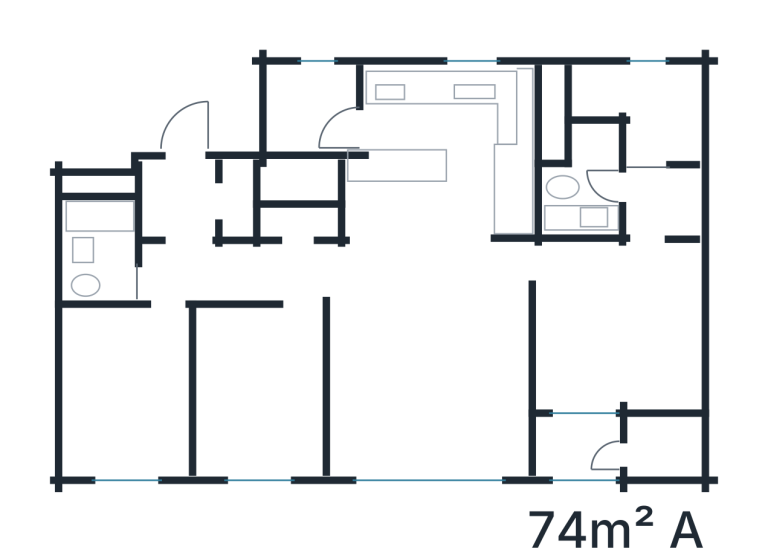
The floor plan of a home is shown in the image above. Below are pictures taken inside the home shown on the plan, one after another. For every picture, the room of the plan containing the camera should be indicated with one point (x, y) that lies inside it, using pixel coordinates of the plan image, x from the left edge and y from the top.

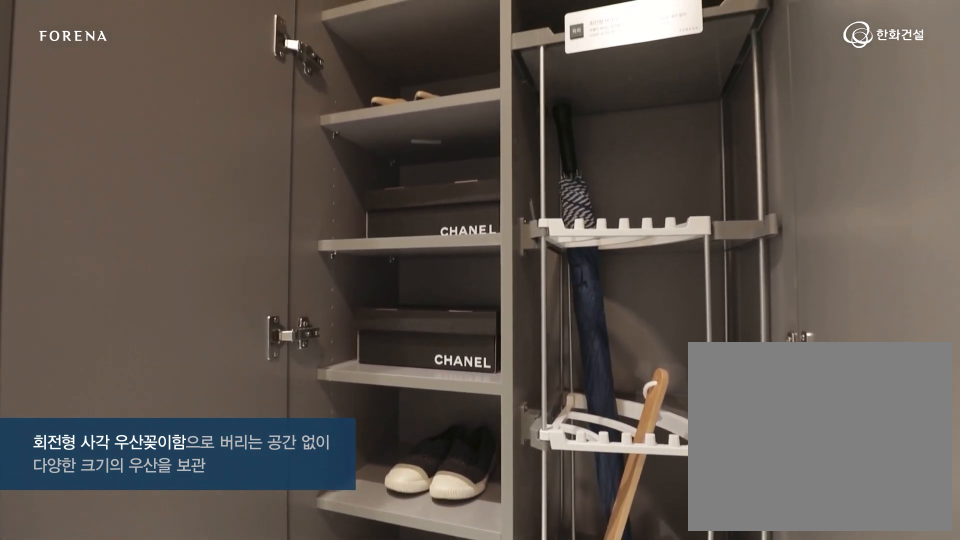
(188, 197)
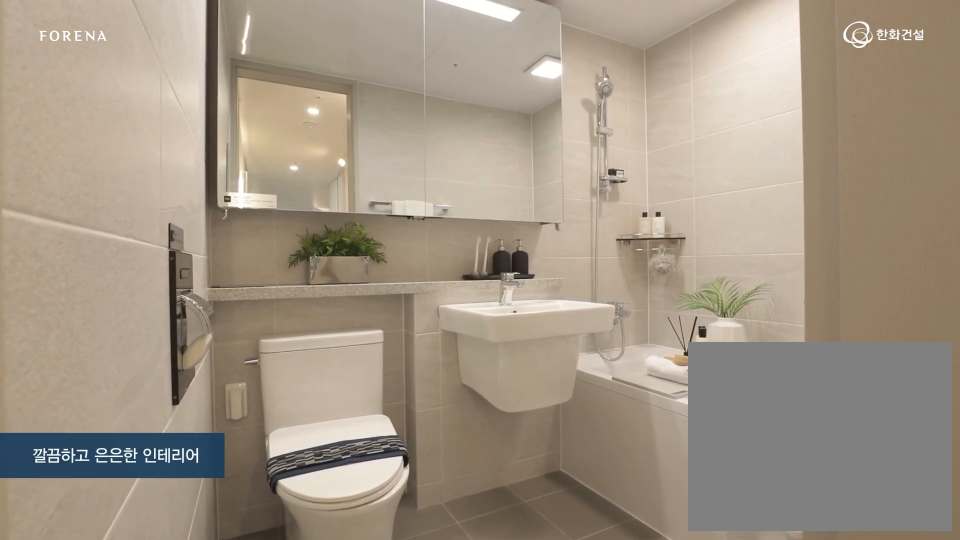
(129, 278)
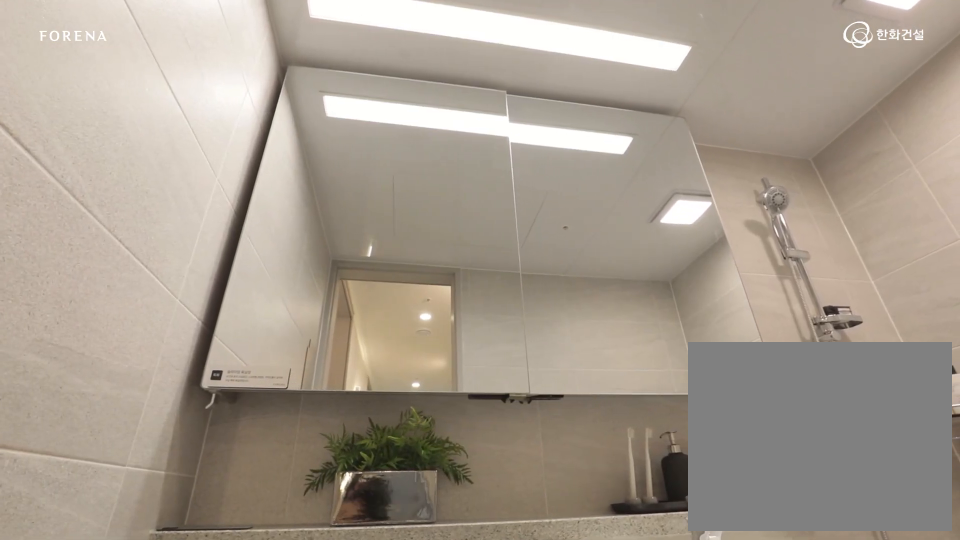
(129, 278)
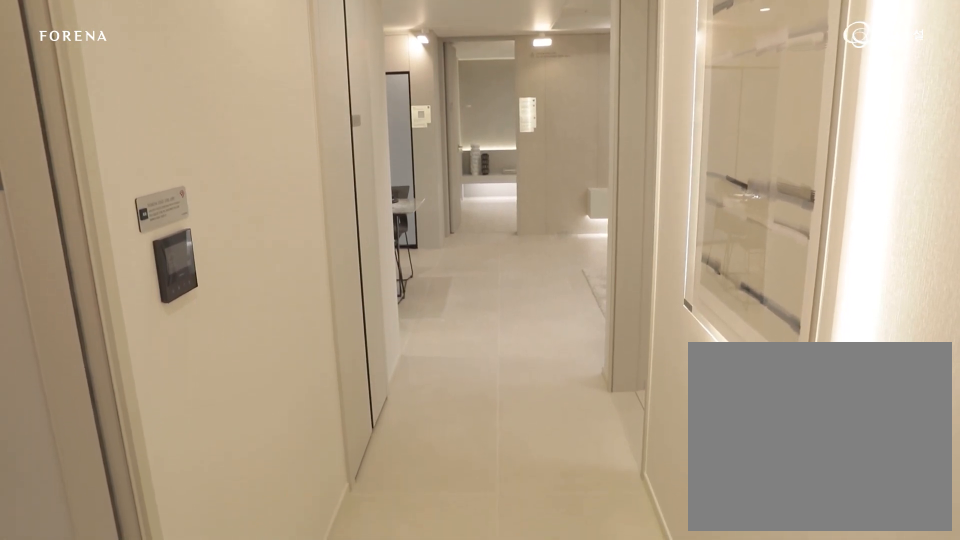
(273, 272)
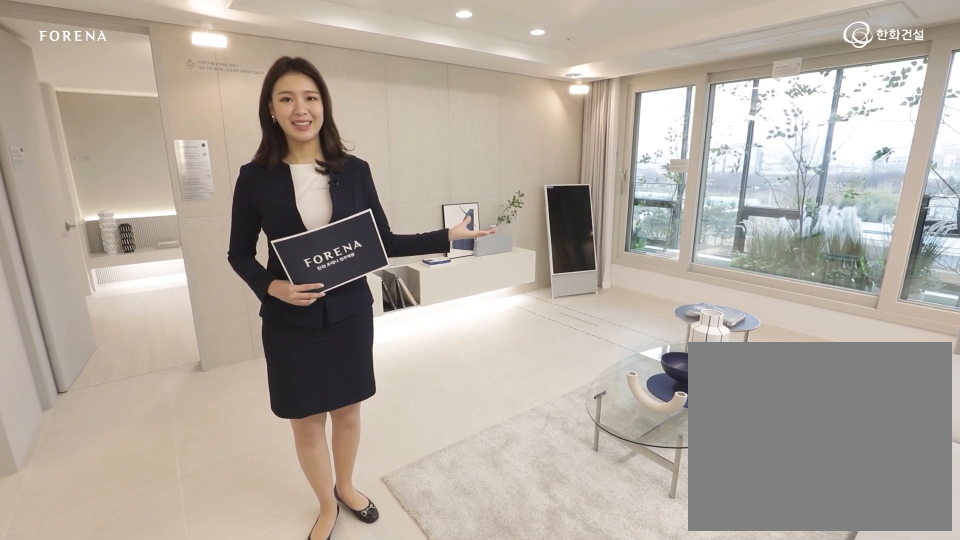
(435, 370)
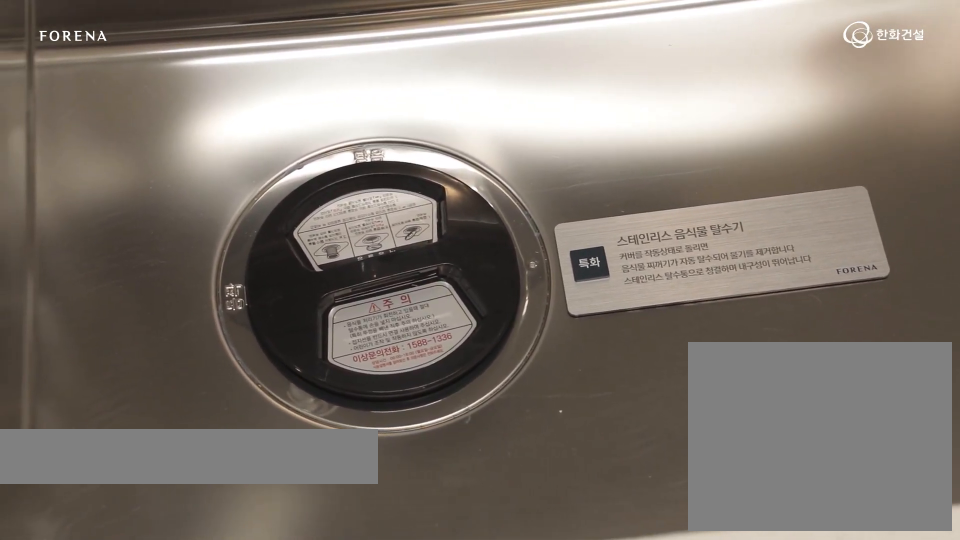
(421, 215)
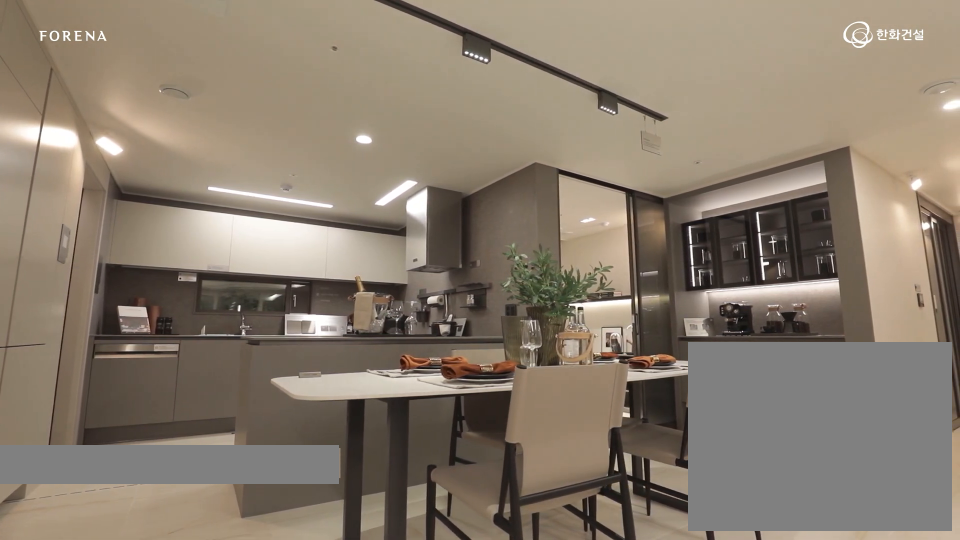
(422, 215)
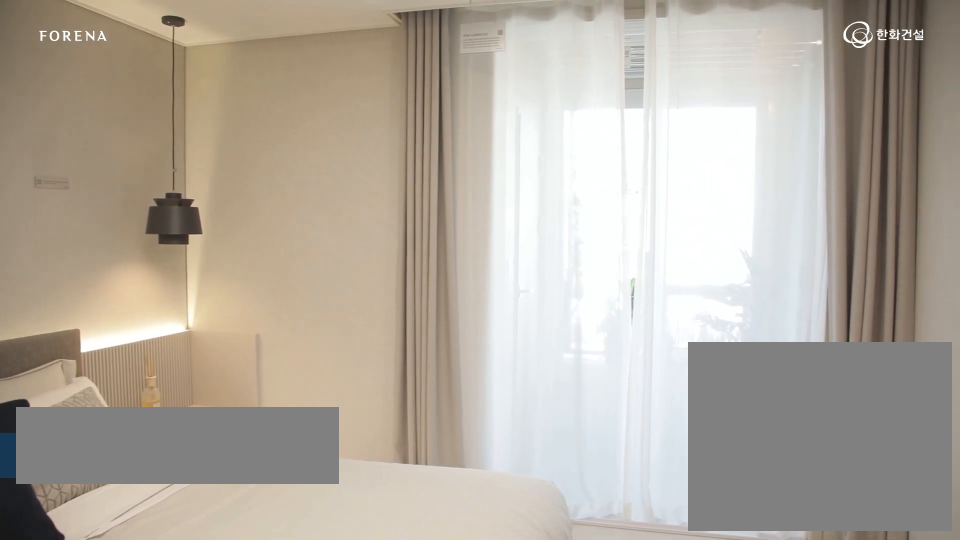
(620, 316)
